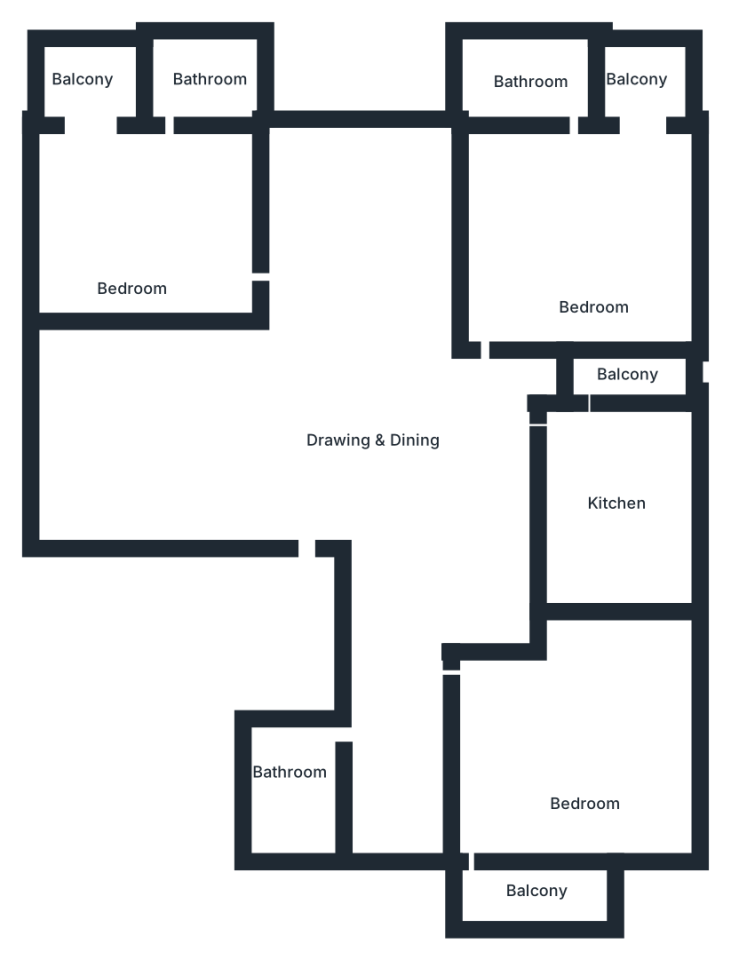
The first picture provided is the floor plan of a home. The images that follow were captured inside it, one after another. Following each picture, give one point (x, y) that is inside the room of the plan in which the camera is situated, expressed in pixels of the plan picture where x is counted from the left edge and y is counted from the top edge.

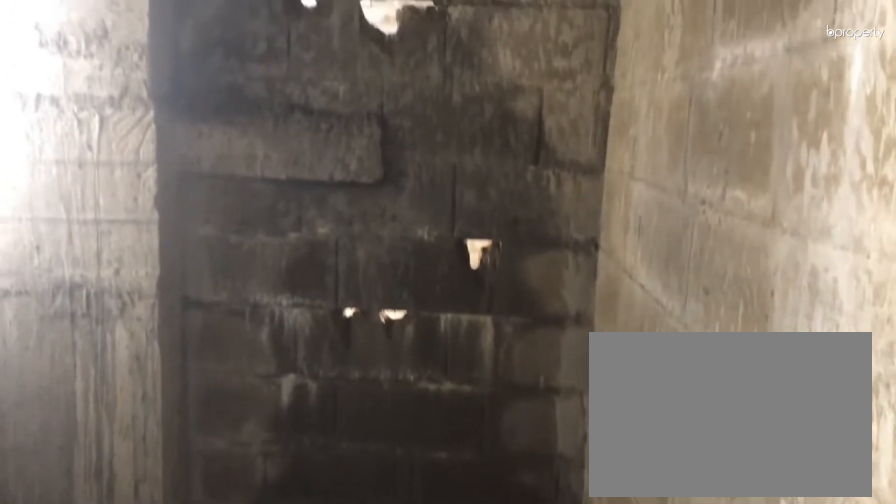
(293, 800)
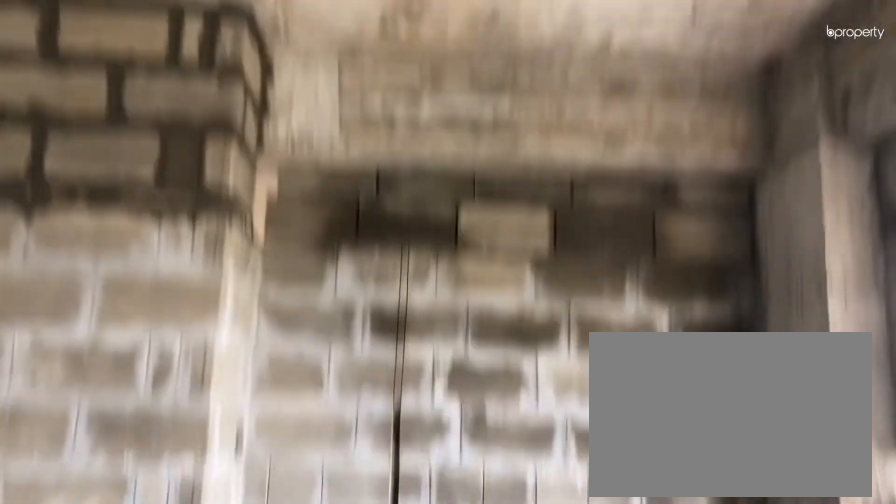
(591, 781)
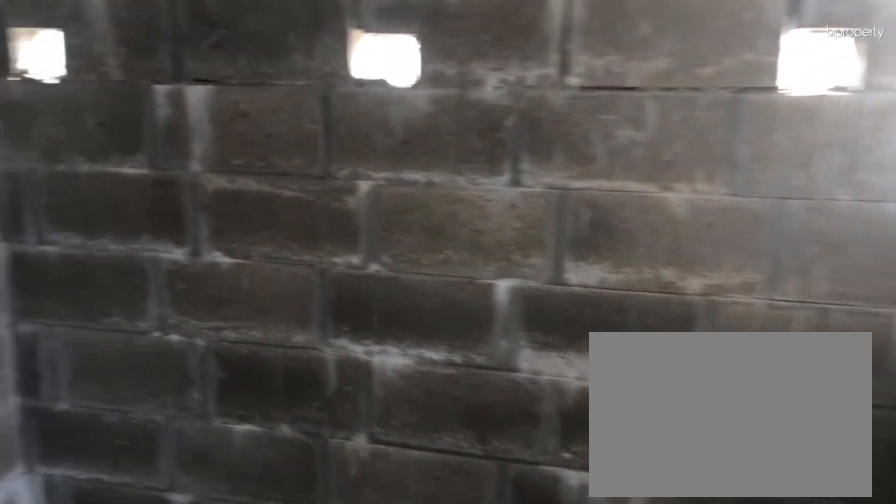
(515, 80)
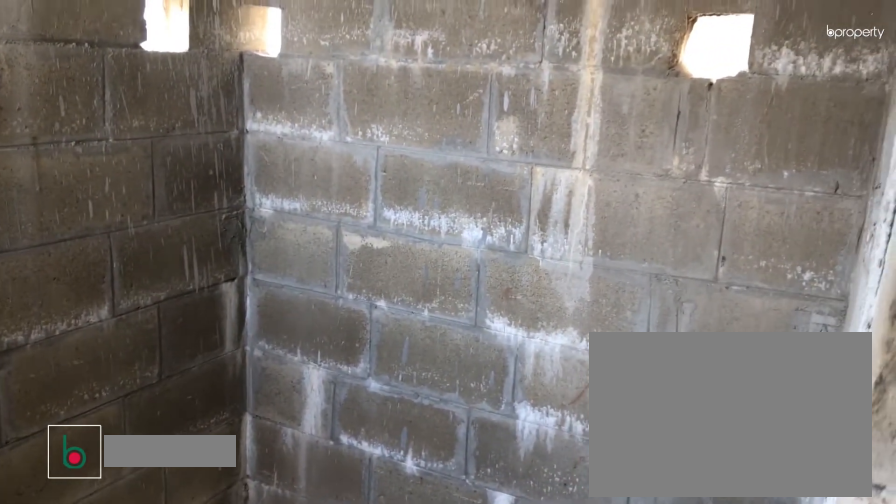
(202, 87)
